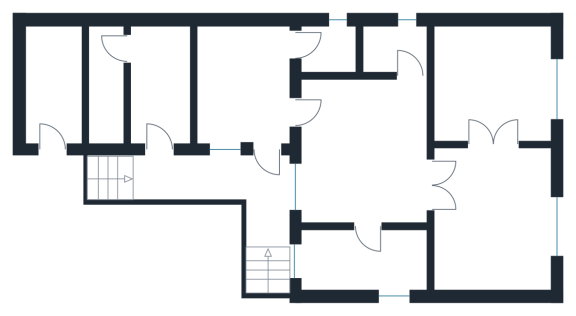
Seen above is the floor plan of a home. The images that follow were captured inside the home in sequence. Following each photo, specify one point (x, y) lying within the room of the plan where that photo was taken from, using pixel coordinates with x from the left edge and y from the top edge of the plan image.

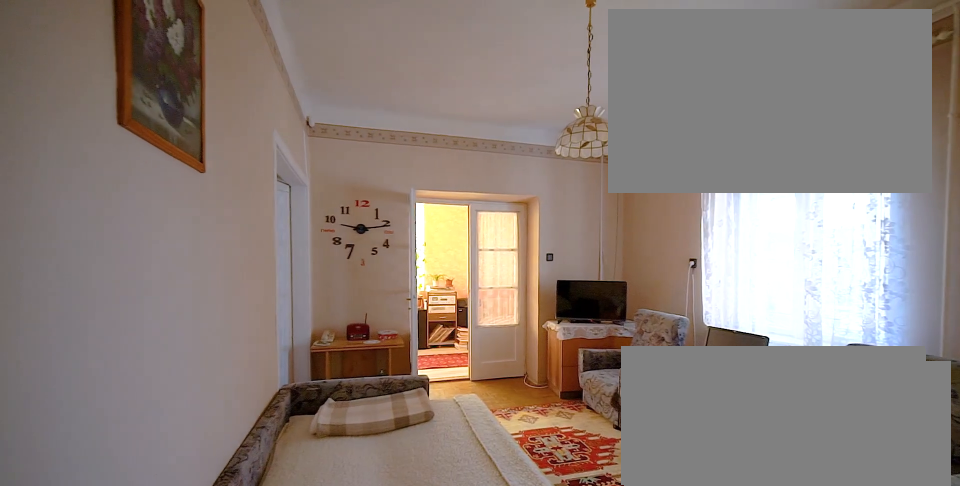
(366, 159)
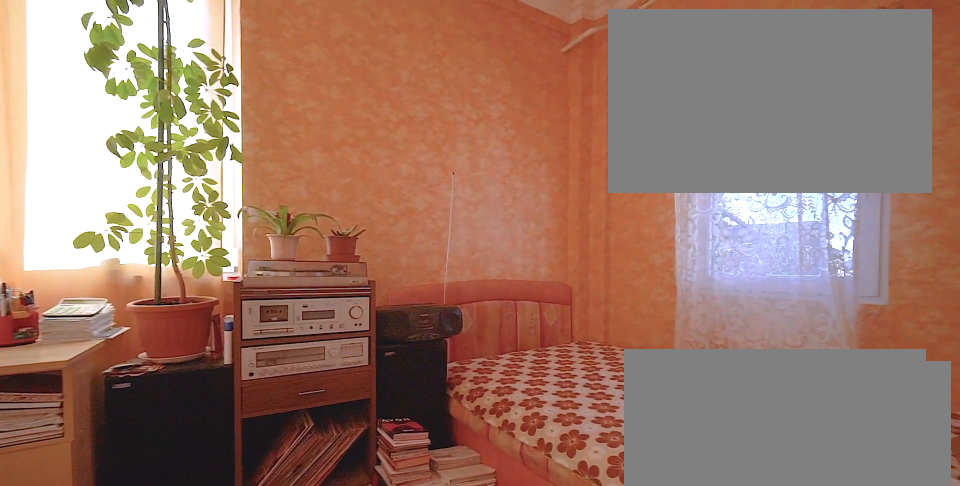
(366, 264)
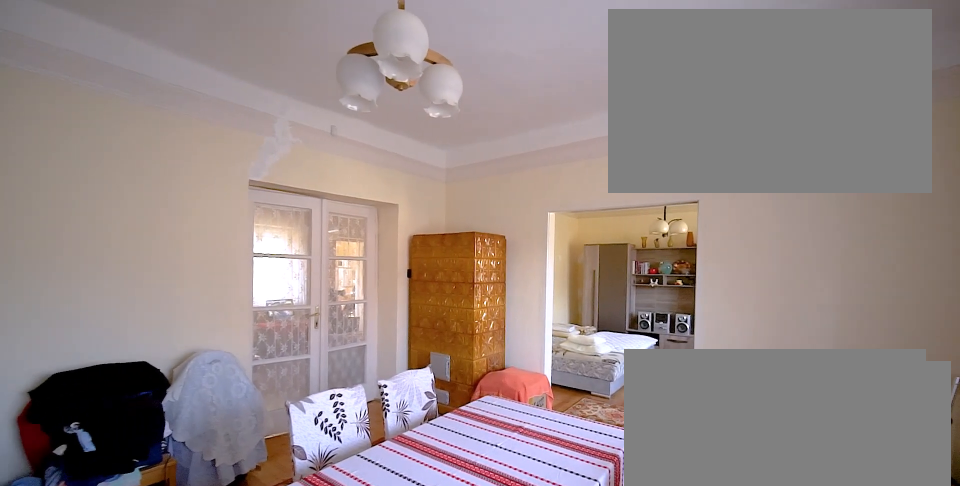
(494, 222)
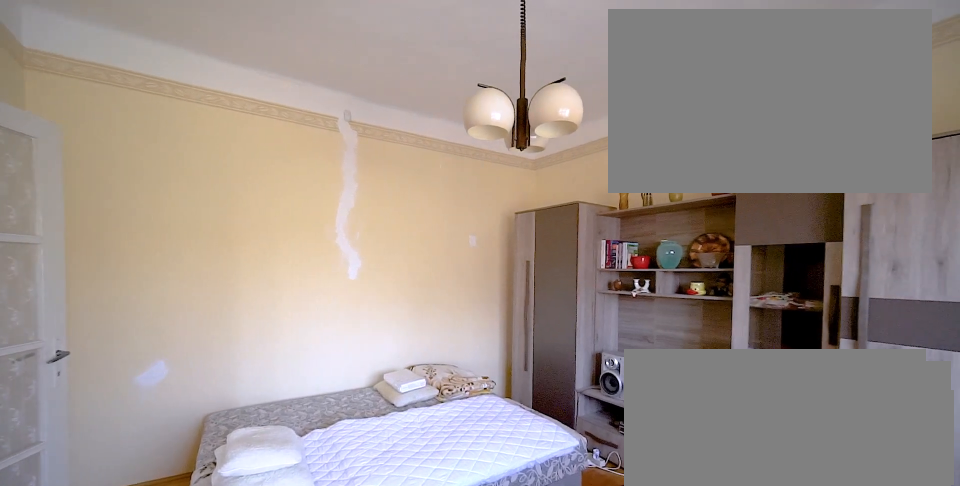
(494, 85)
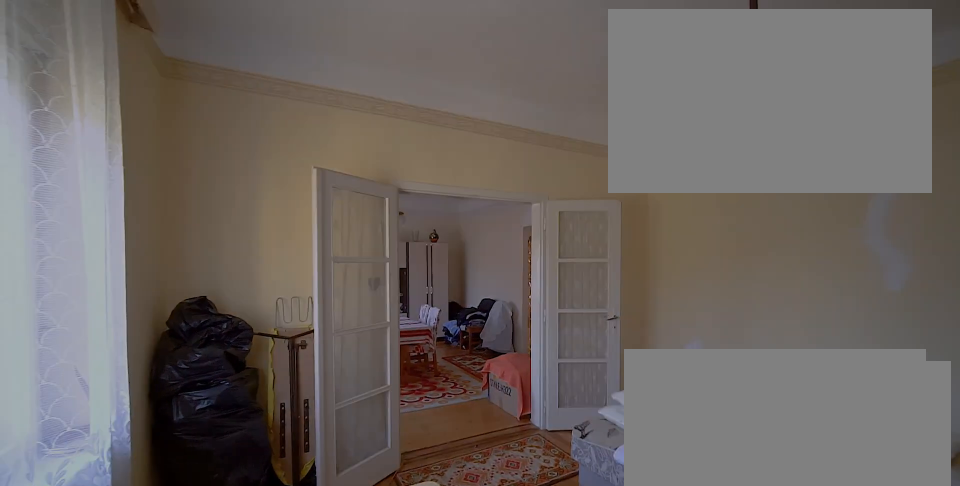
(494, 85)
